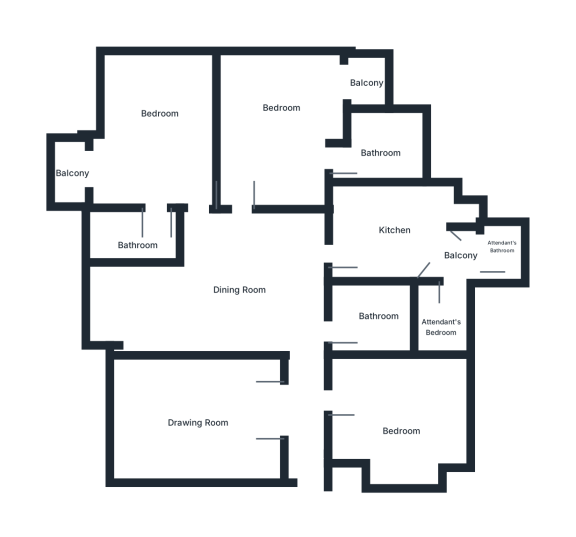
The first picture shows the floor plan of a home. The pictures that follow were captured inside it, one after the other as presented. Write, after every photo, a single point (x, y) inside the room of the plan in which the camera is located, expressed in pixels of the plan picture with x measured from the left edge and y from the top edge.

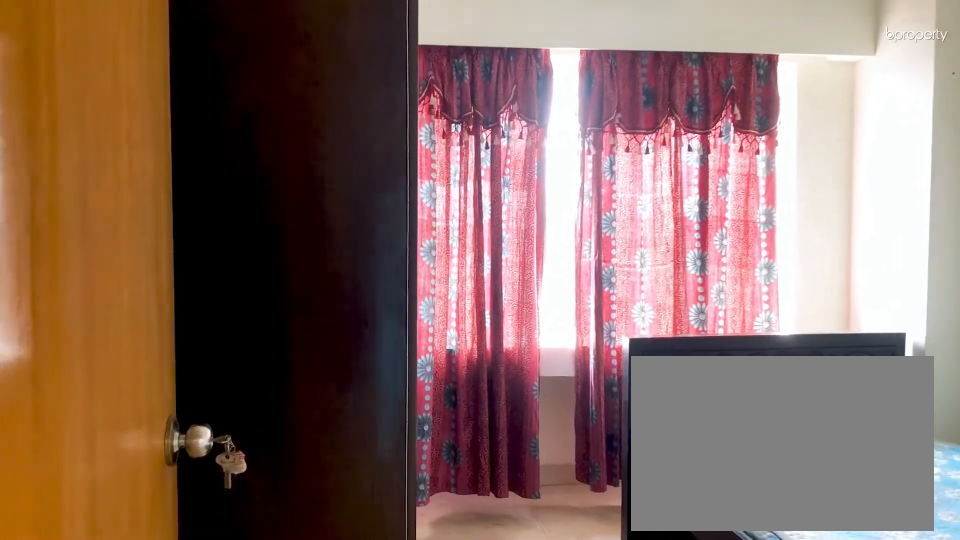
(357, 410)
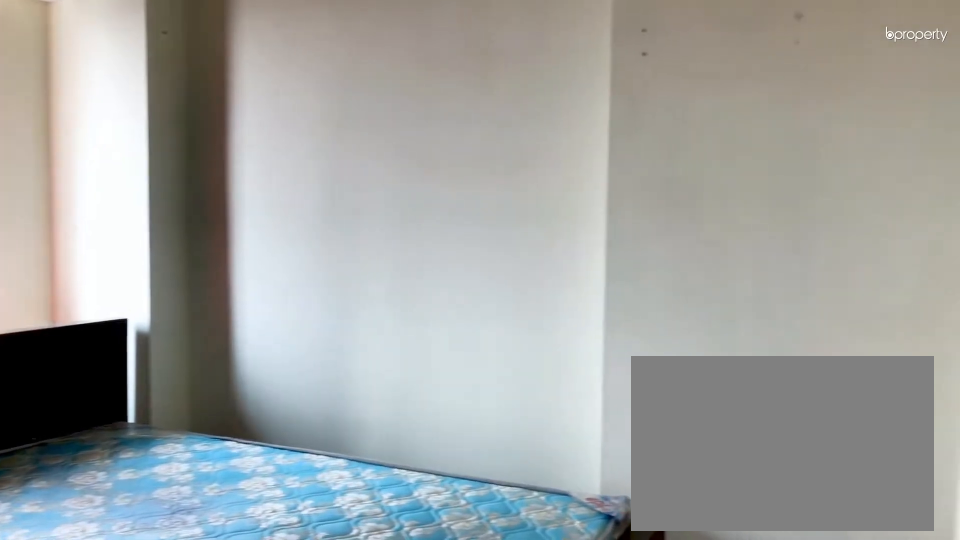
(413, 417)
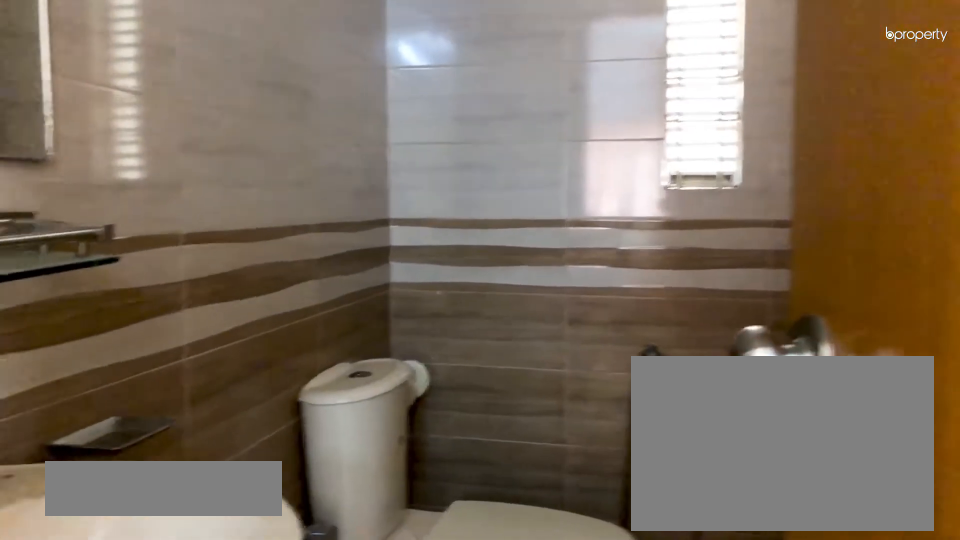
(369, 318)
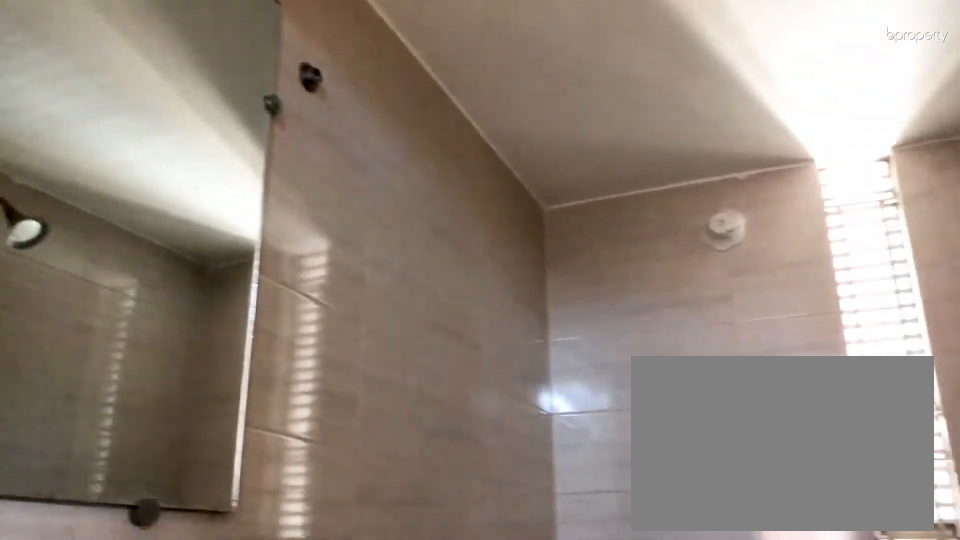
(369, 318)
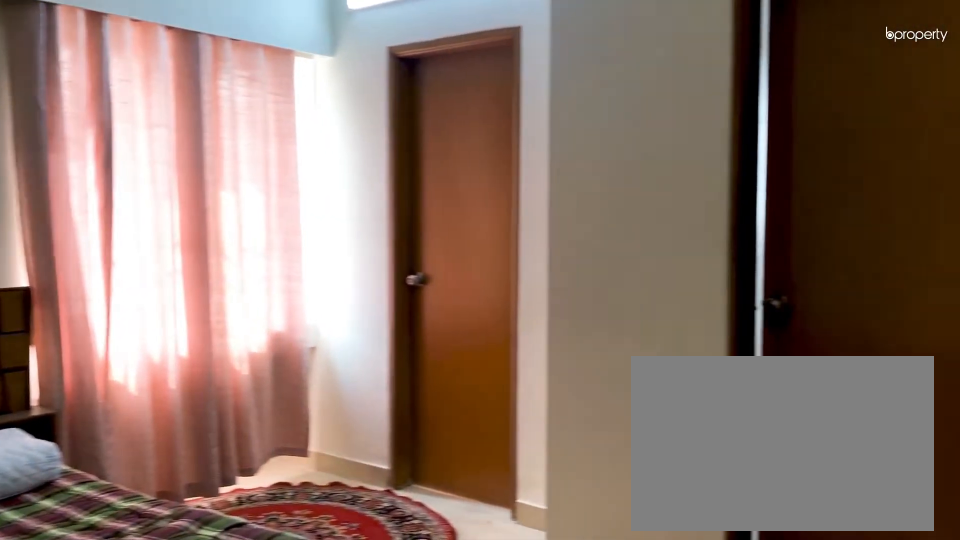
(282, 117)
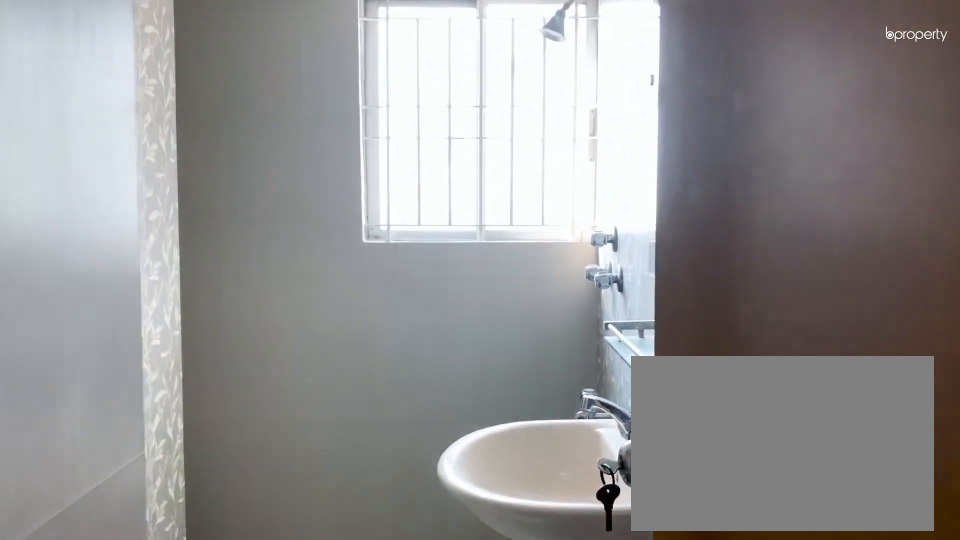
(350, 162)
